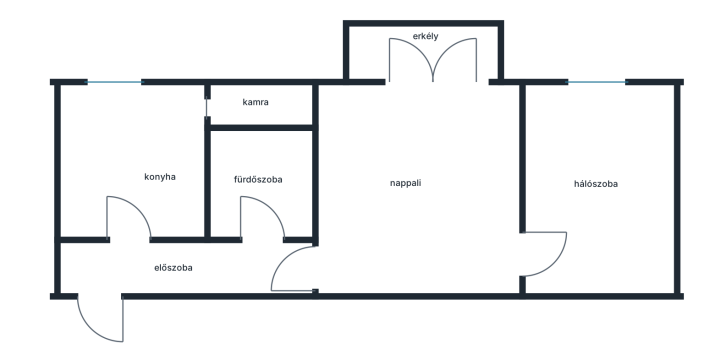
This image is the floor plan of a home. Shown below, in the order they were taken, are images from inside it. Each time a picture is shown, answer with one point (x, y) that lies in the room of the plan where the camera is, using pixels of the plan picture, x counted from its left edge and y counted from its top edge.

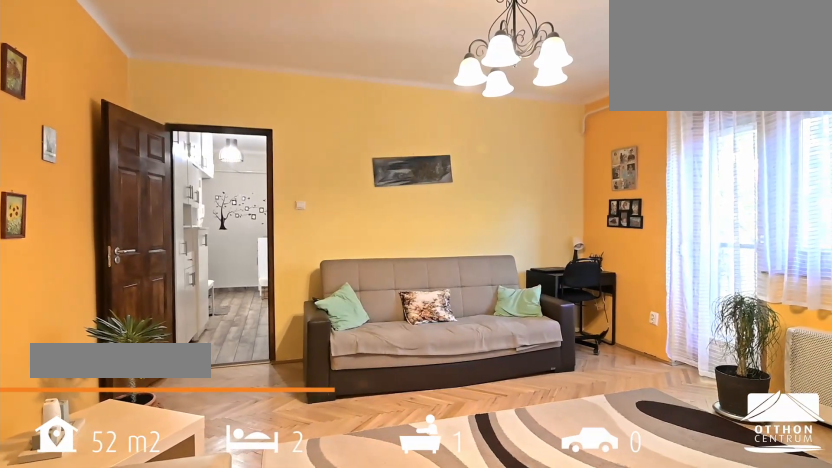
(408, 193)
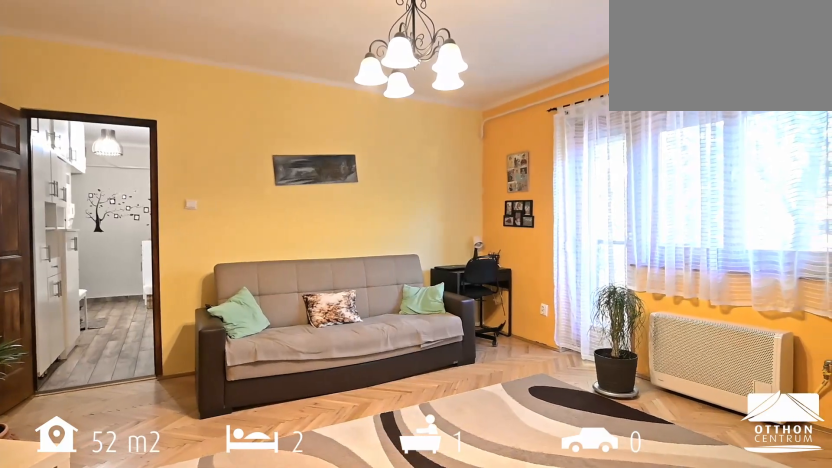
(408, 194)
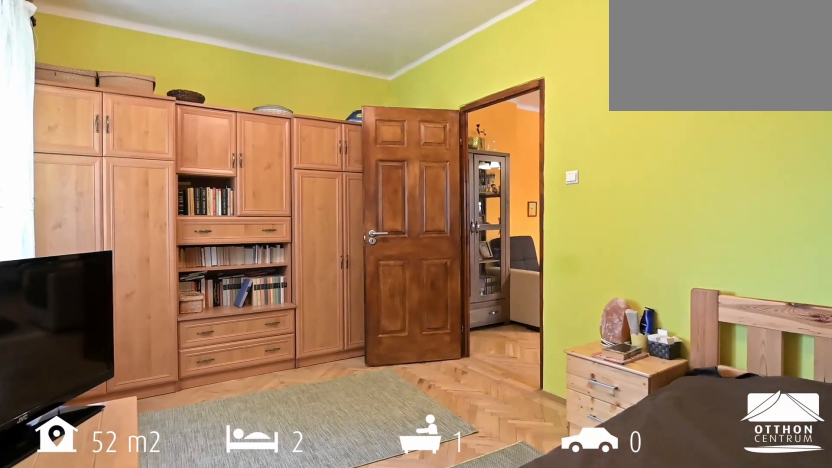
(596, 203)
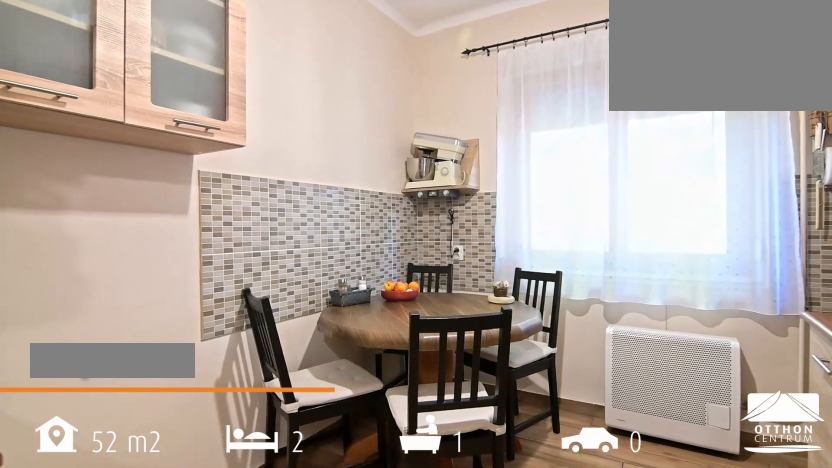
(143, 176)
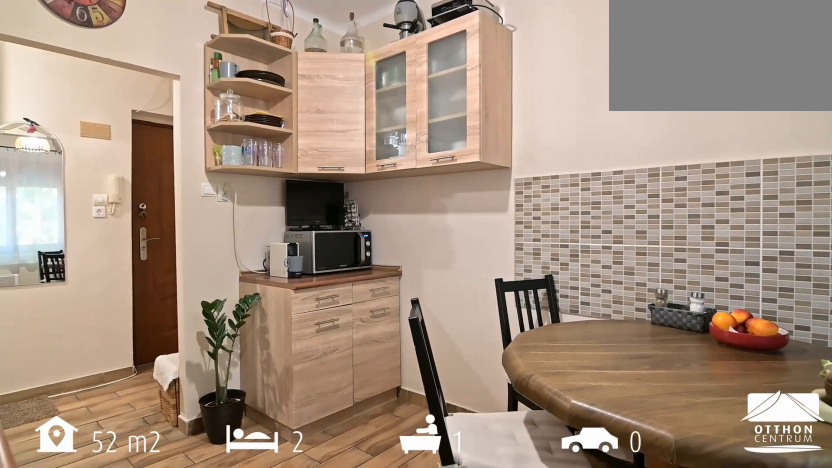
(143, 176)
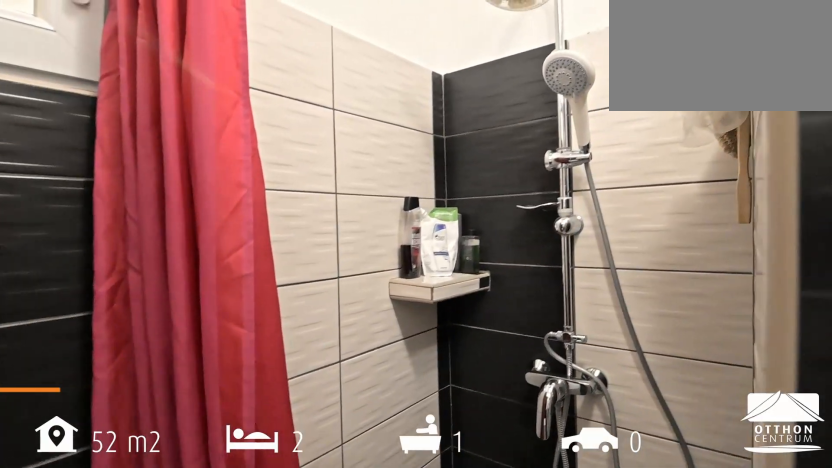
(253, 189)
